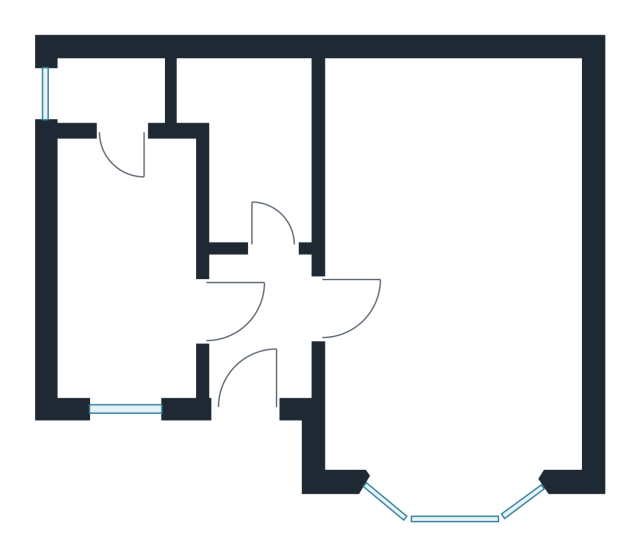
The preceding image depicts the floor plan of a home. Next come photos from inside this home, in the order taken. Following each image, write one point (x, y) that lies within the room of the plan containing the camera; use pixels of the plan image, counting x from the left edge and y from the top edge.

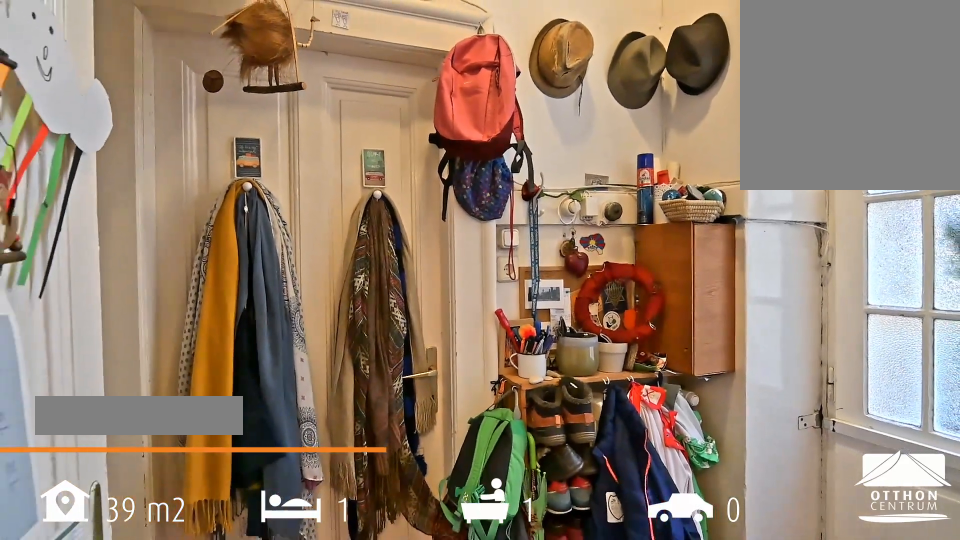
(264, 331)
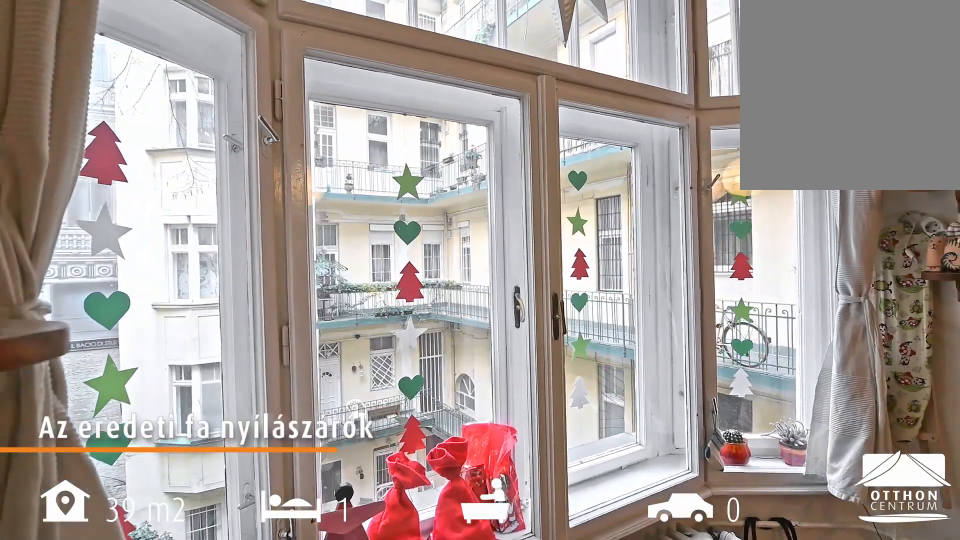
(452, 263)
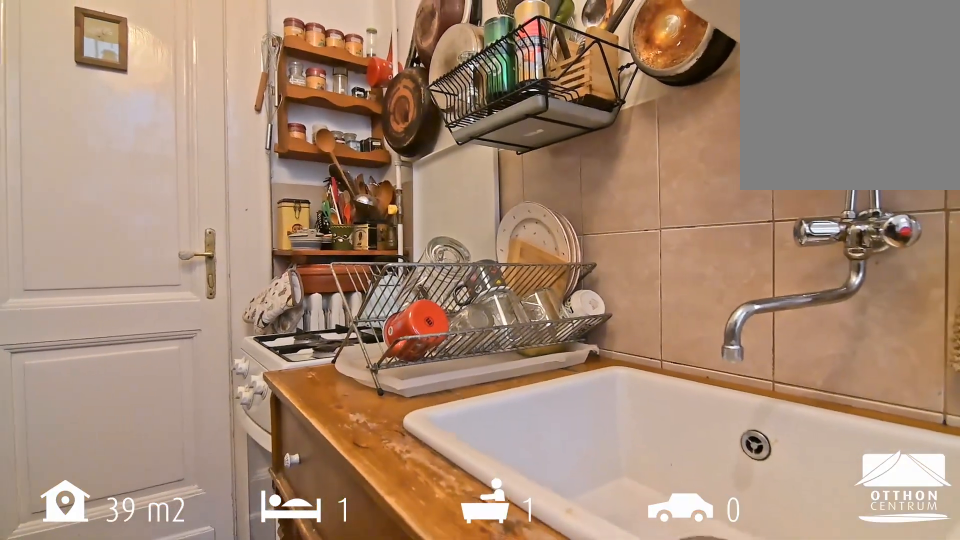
(124, 282)
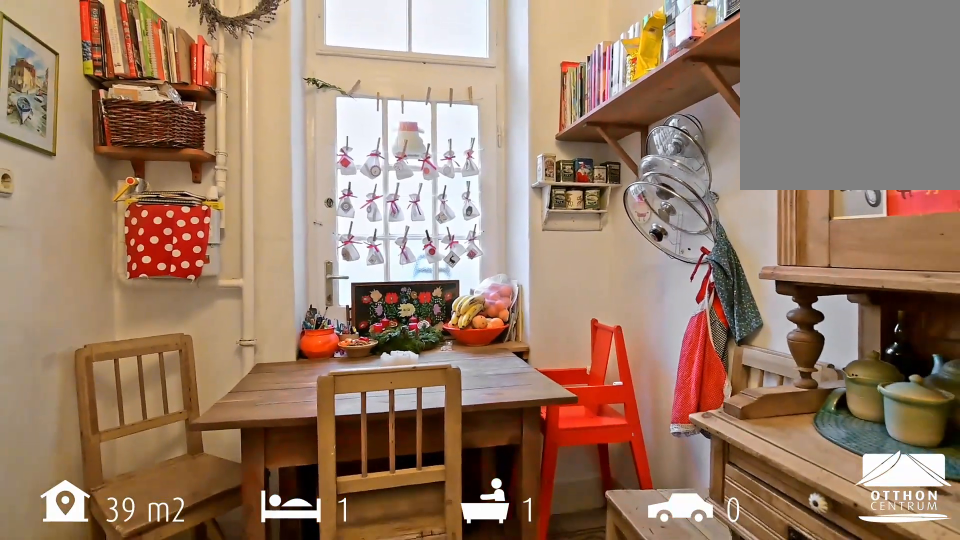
(124, 282)
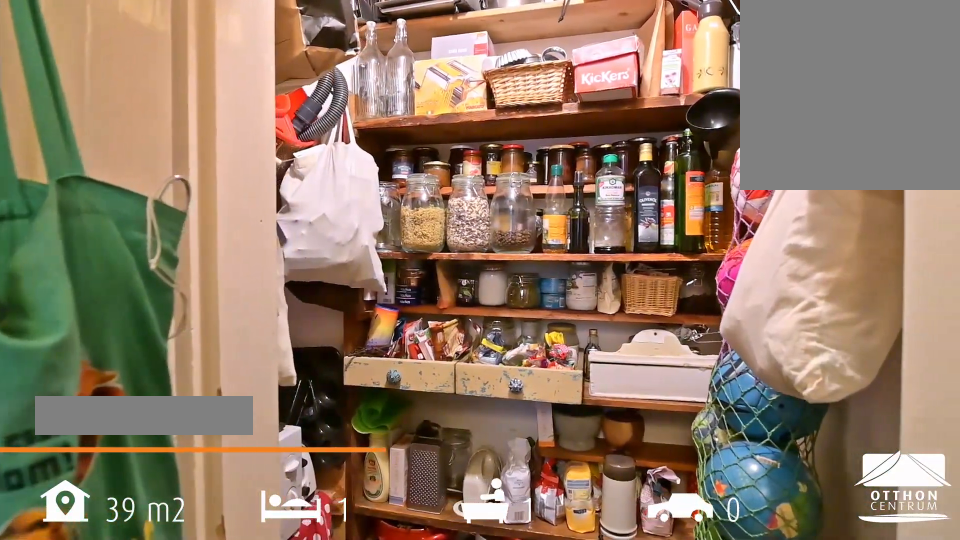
(111, 92)
